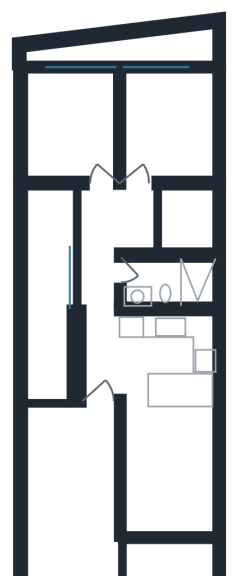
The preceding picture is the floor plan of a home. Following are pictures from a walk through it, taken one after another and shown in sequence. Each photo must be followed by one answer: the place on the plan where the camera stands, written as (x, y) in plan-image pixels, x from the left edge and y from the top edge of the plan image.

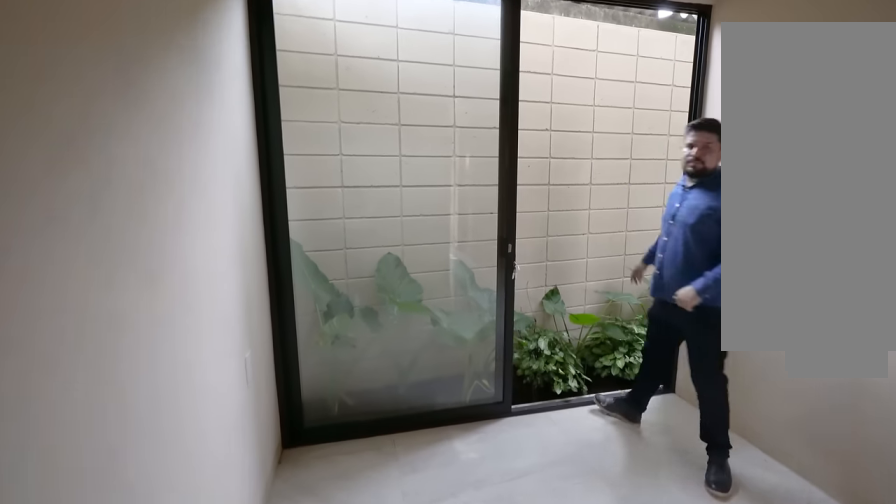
(73, 138)
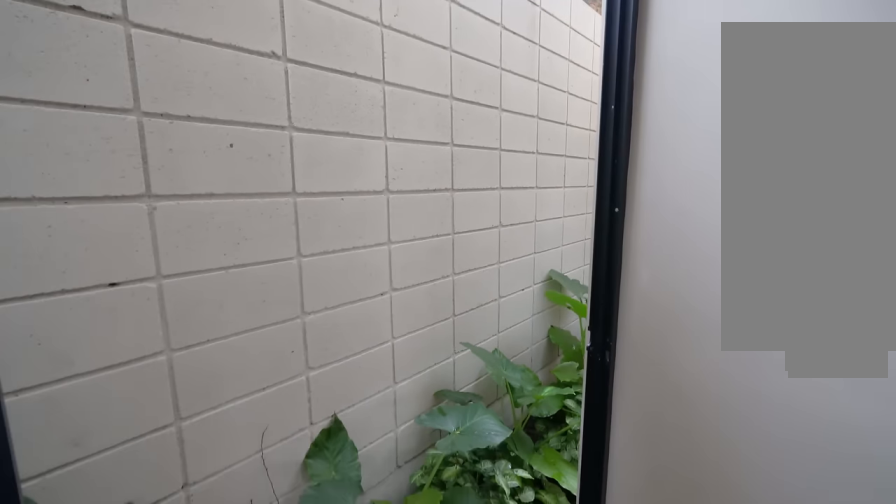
(78, 73)
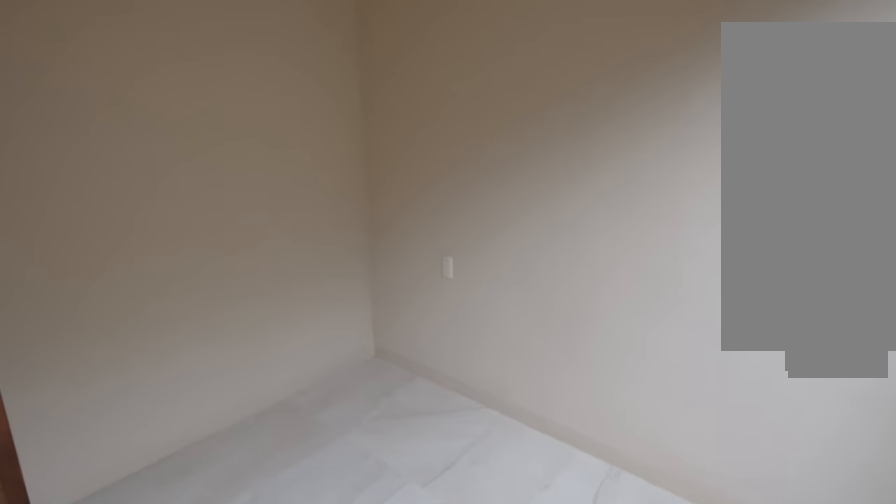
(94, 101)
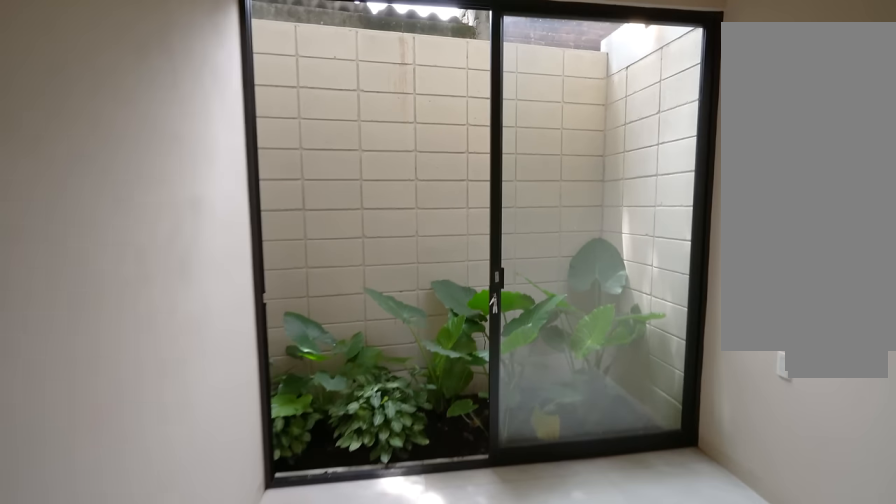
(145, 166)
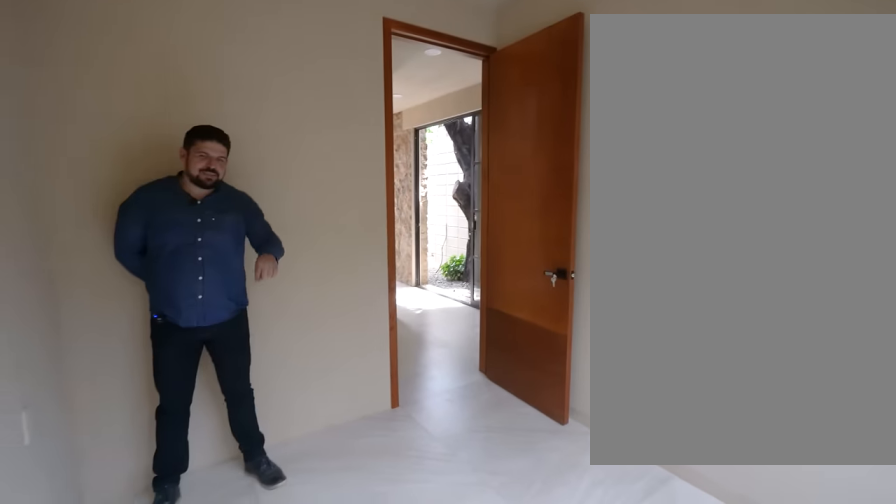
(195, 82)
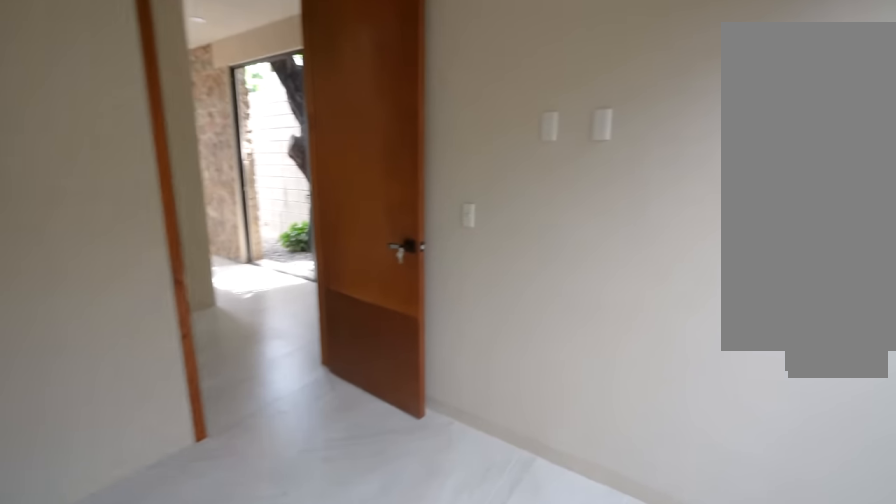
(202, 85)
